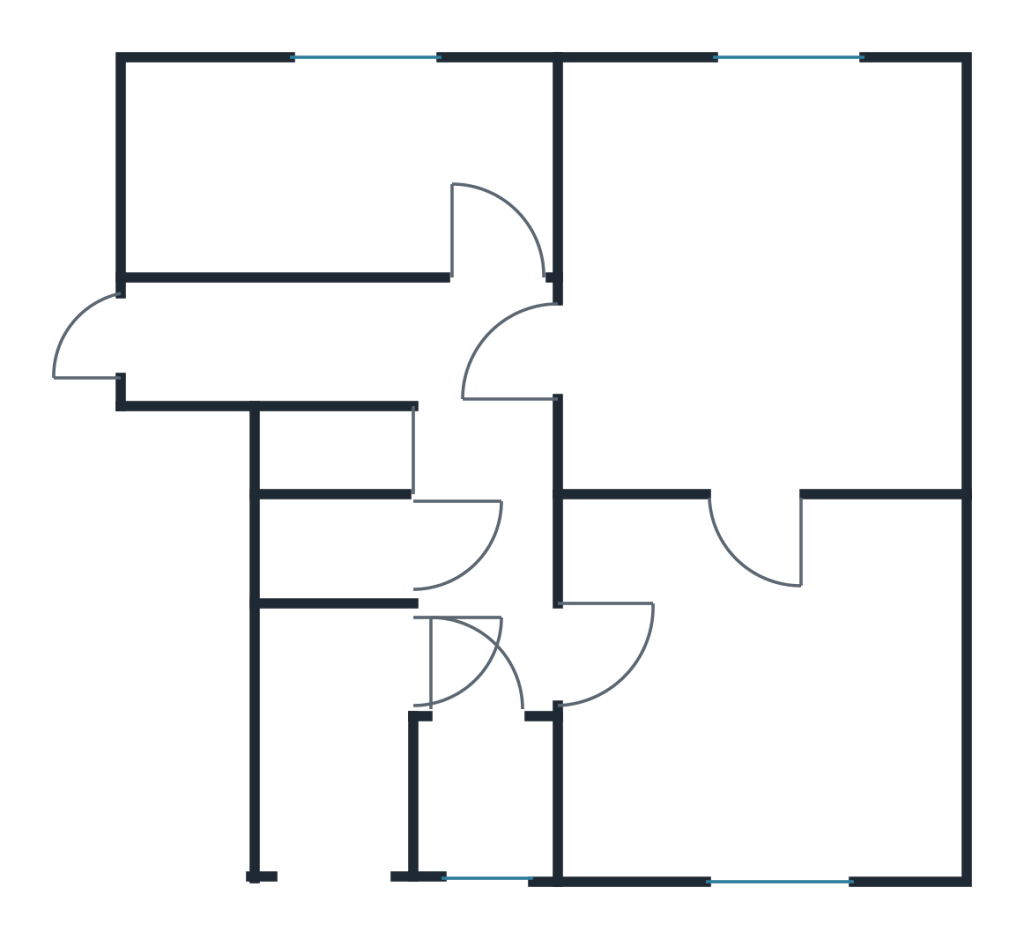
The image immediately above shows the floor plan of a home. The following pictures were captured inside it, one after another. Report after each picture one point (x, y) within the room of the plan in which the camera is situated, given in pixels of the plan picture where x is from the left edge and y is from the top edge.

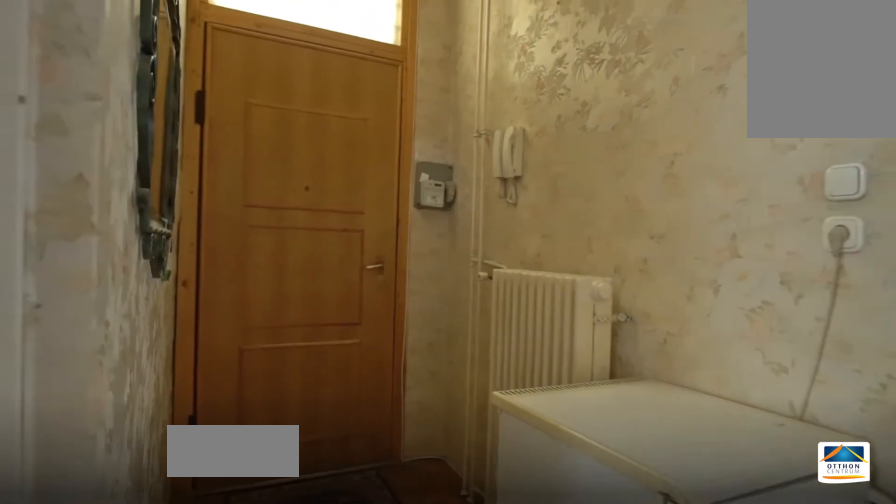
(333, 344)
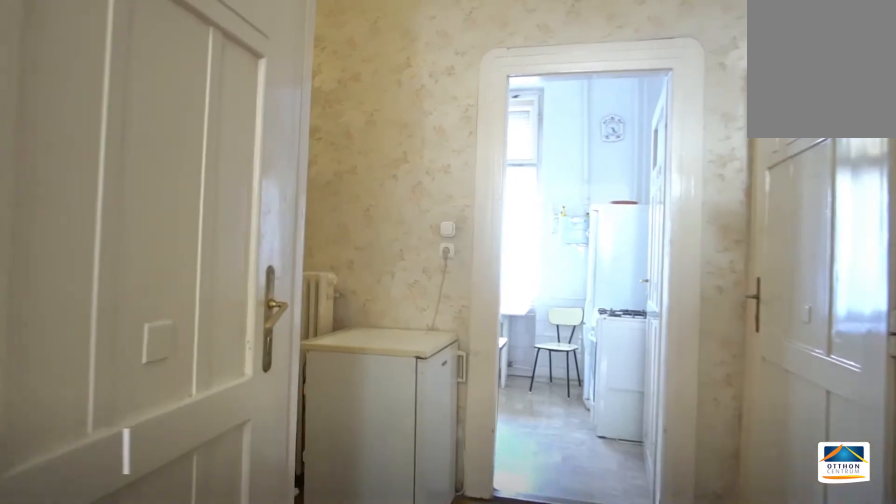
(333, 344)
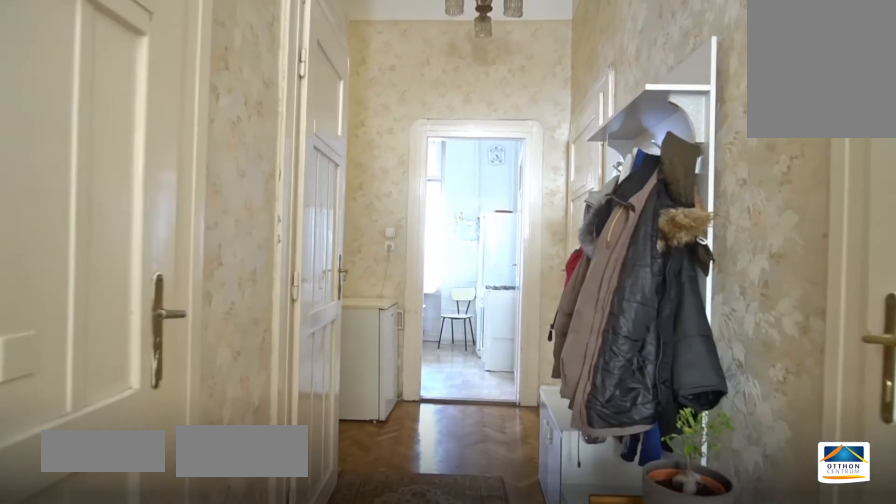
(489, 548)
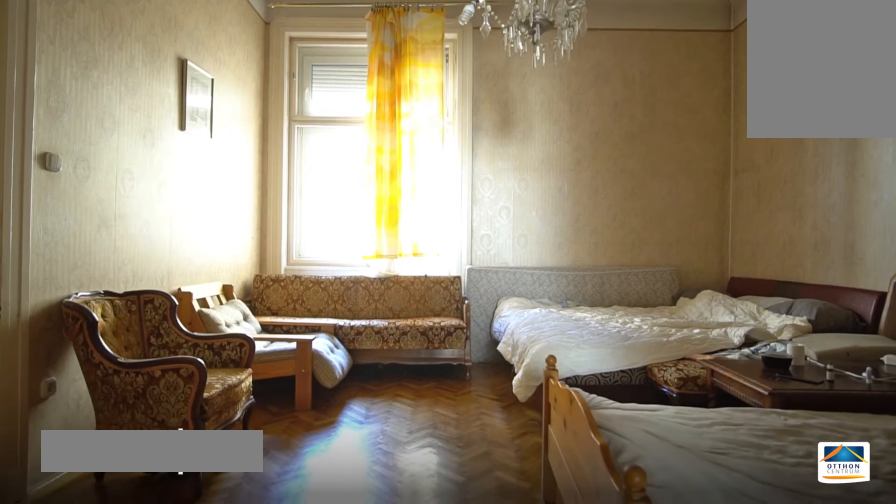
(783, 284)
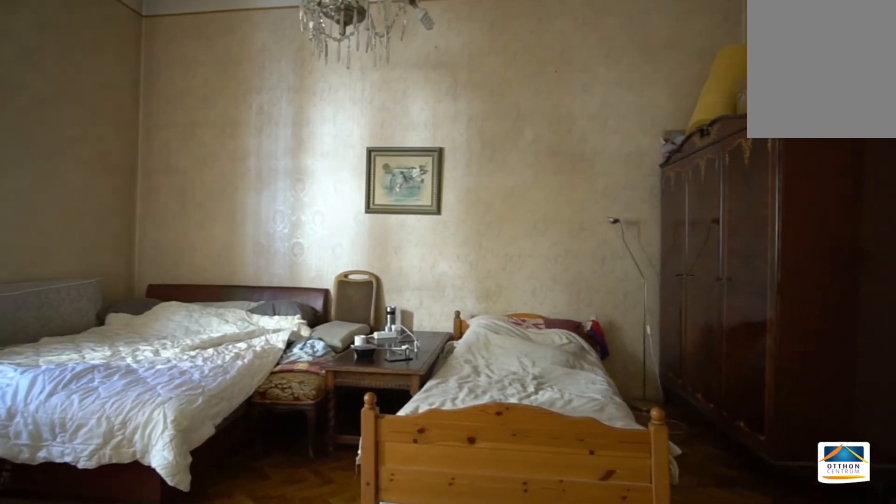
(782, 284)
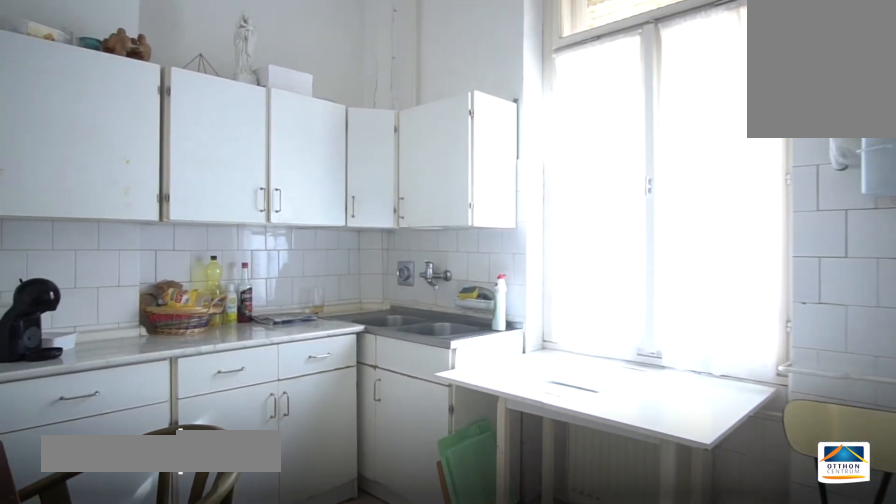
(340, 179)
